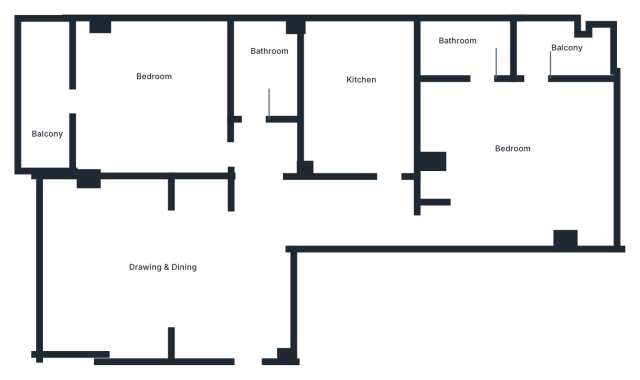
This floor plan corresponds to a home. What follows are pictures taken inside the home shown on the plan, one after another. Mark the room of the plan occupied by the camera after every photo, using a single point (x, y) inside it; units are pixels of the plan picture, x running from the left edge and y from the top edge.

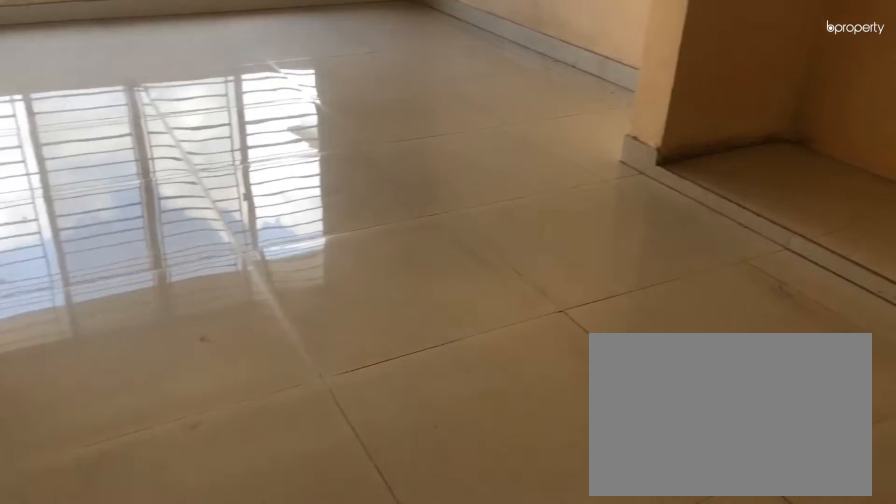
(145, 272)
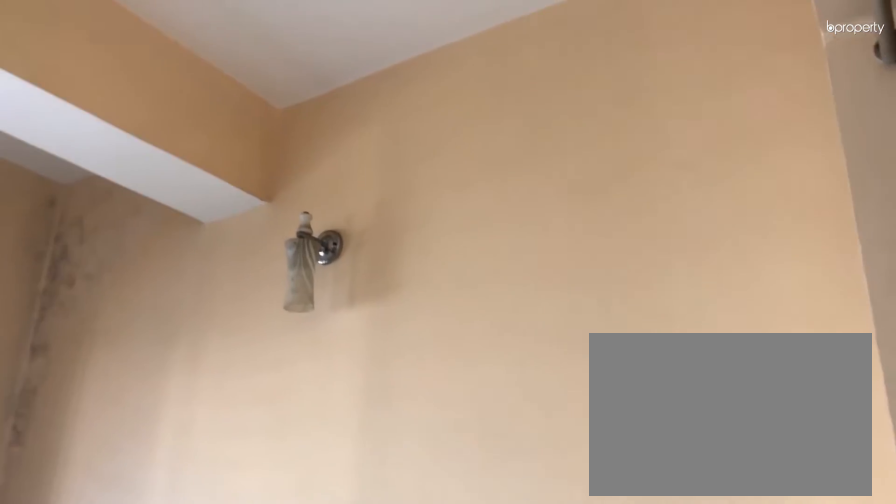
(155, 272)
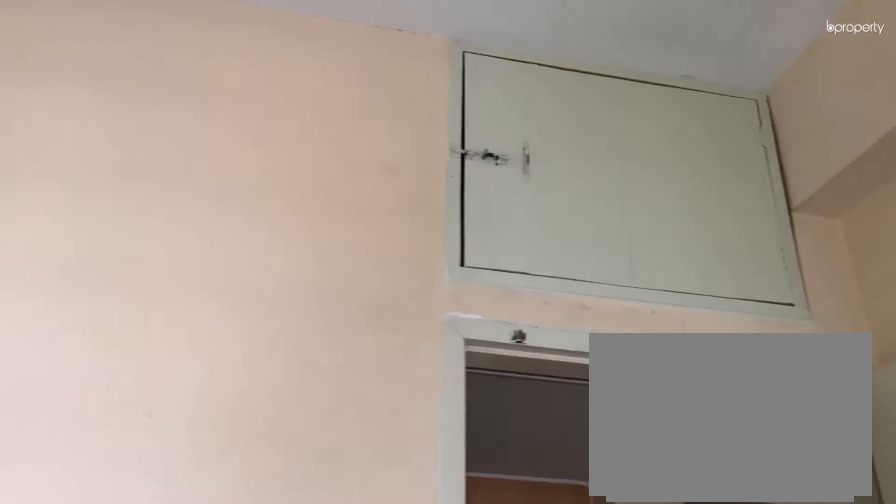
(153, 92)
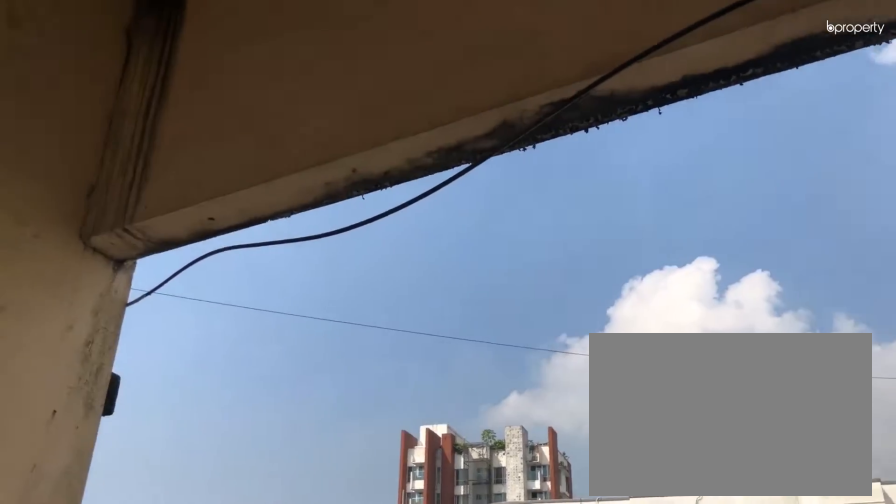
(52, 101)
